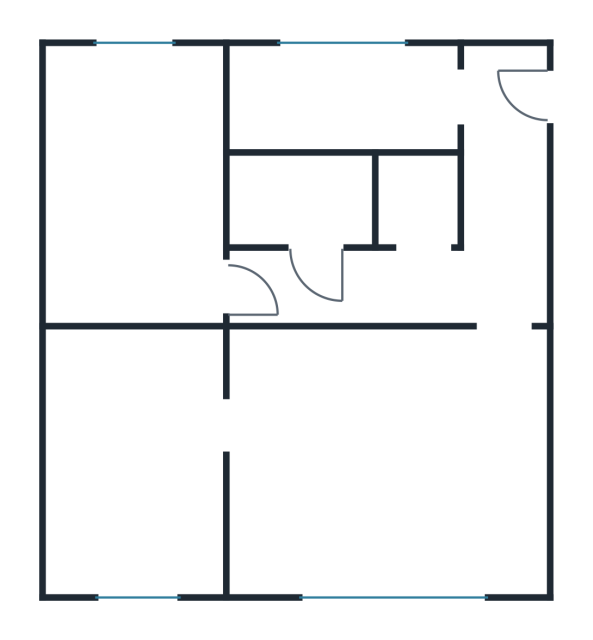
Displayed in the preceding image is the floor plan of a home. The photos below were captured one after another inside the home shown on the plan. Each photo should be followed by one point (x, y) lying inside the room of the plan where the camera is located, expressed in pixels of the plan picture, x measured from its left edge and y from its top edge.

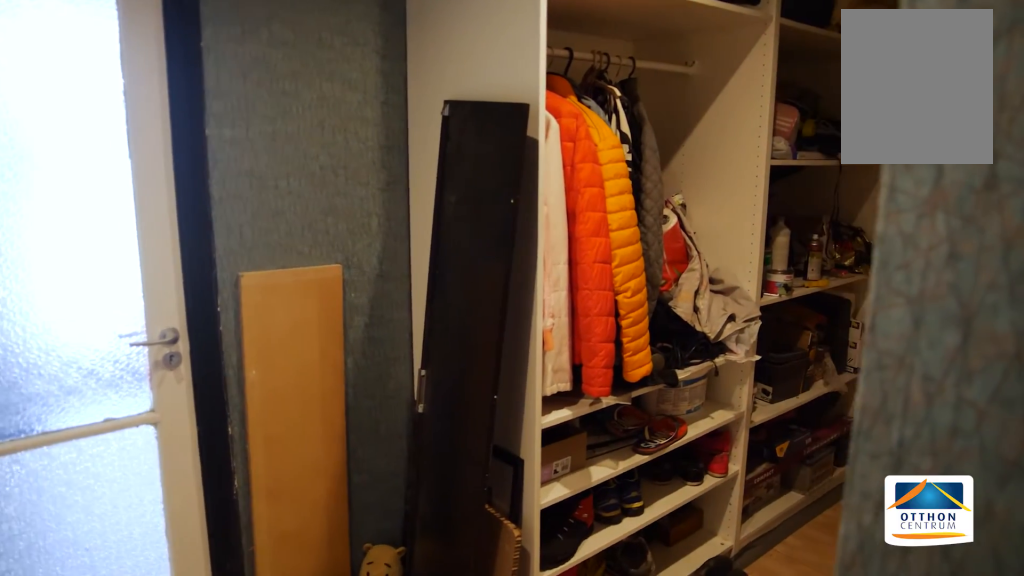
(447, 291)
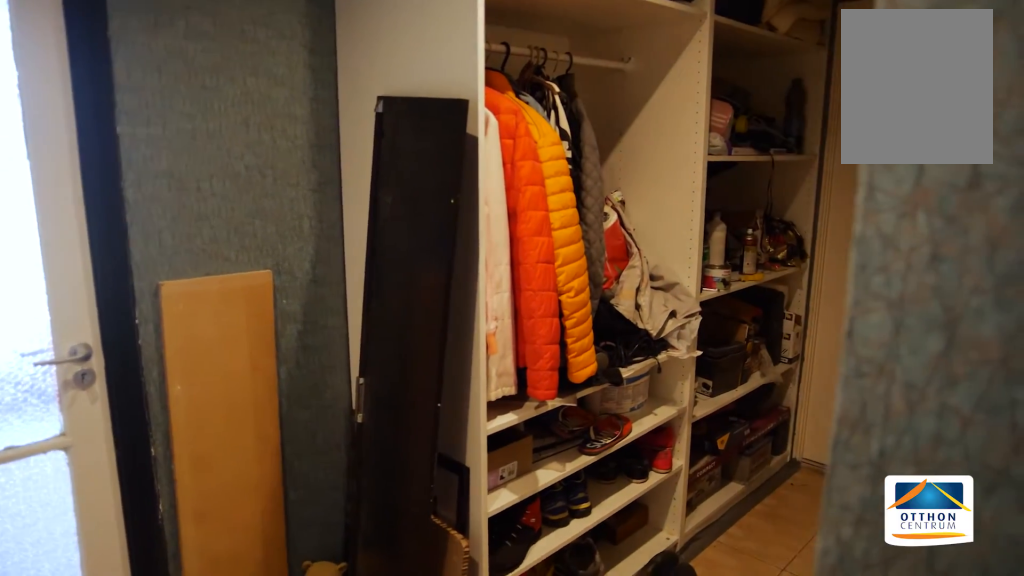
(430, 291)
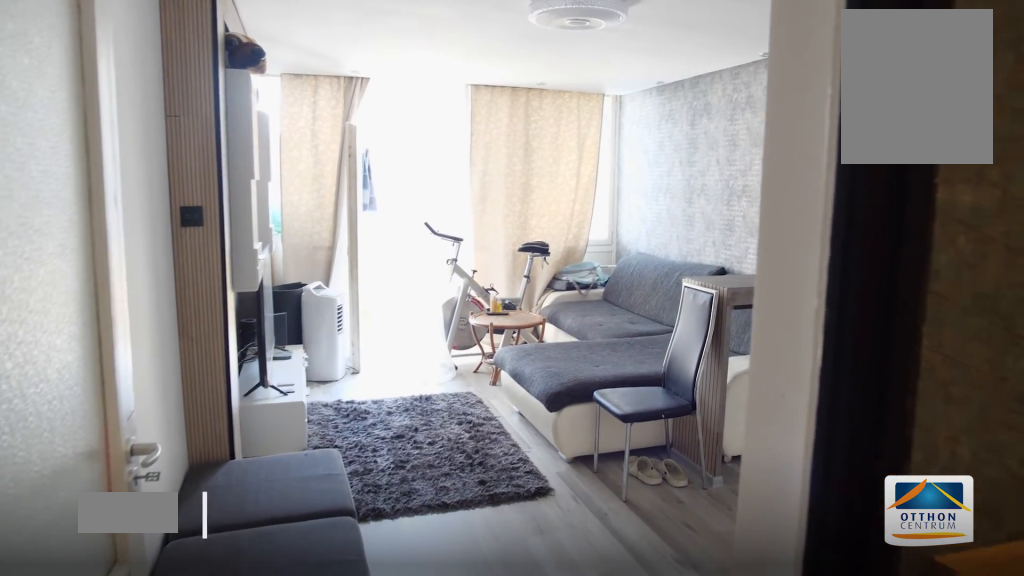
(382, 467)
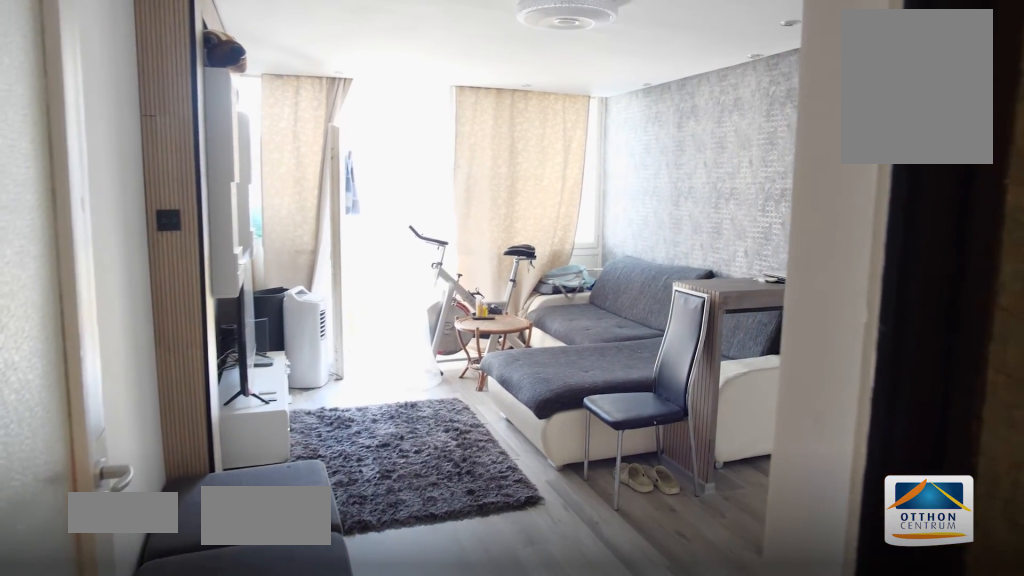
(382, 467)
